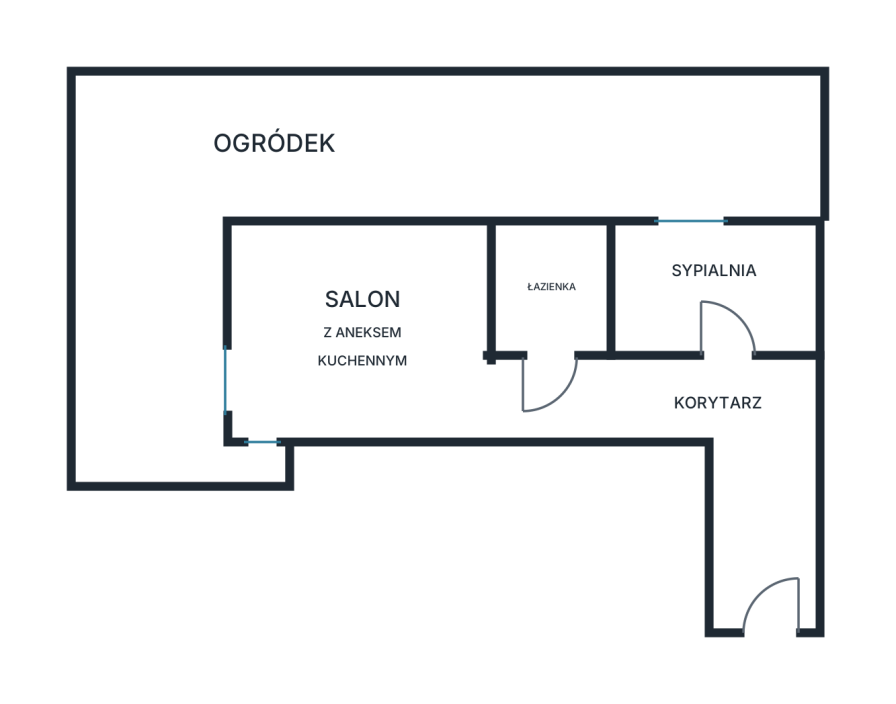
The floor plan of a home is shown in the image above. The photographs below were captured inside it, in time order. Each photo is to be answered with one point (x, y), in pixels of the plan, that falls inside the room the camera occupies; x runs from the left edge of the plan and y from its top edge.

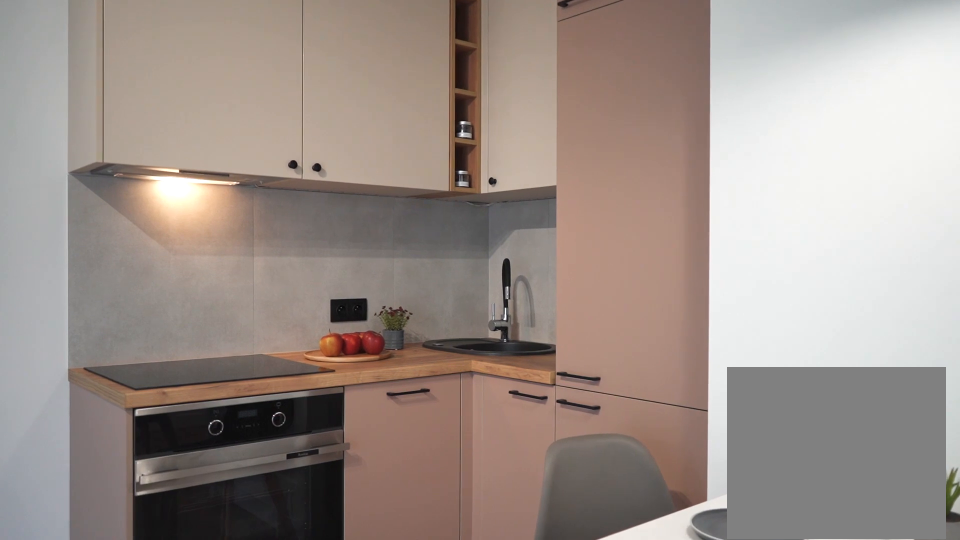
(358, 332)
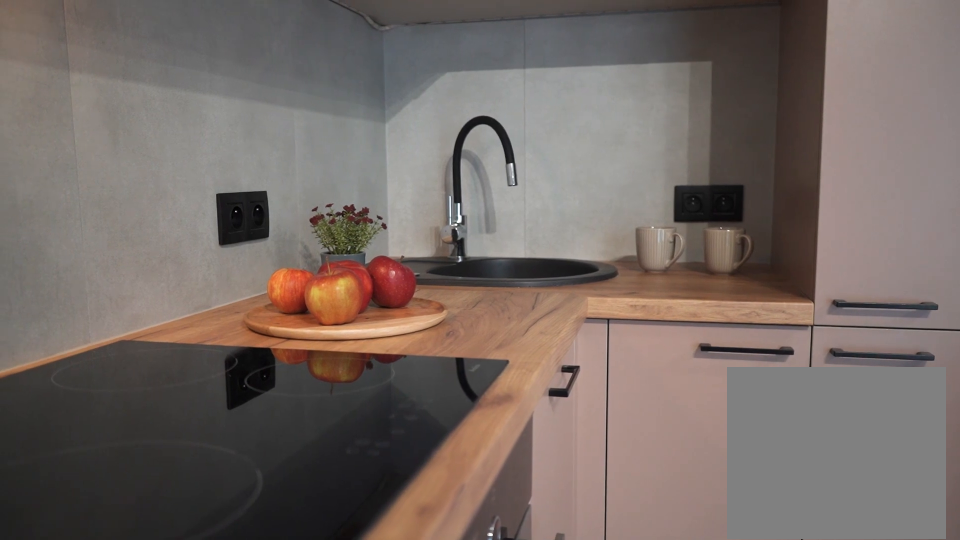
(358, 332)
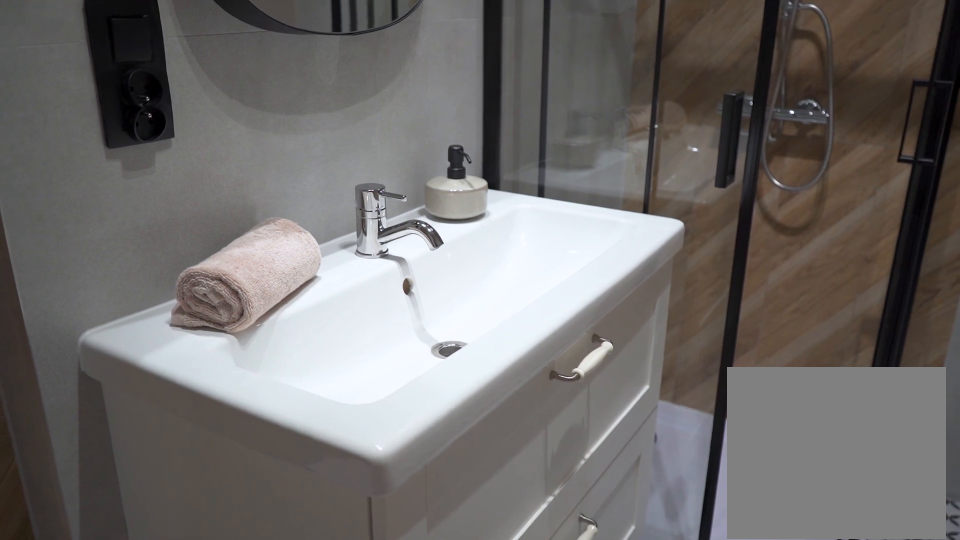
(551, 288)
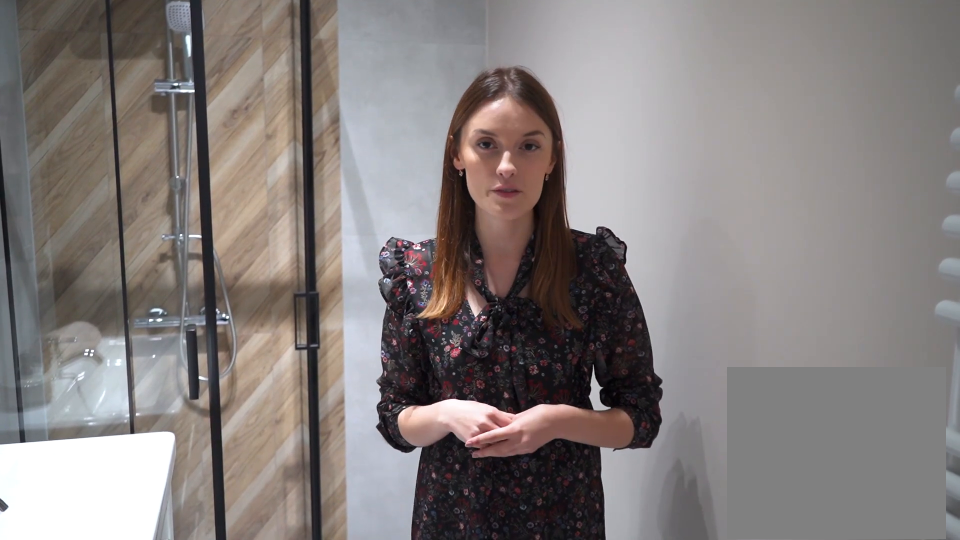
(550, 288)
